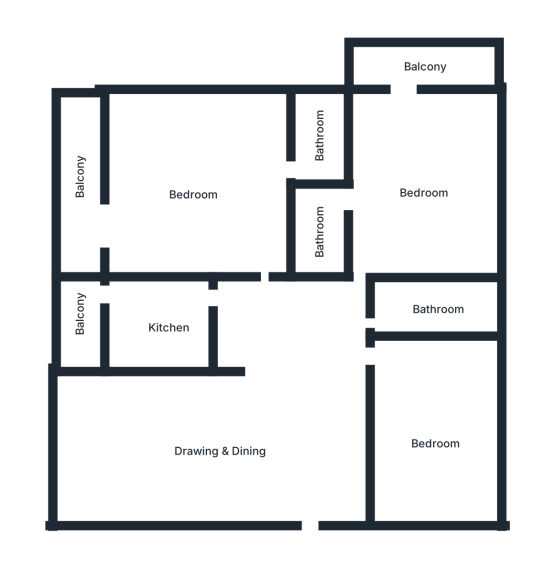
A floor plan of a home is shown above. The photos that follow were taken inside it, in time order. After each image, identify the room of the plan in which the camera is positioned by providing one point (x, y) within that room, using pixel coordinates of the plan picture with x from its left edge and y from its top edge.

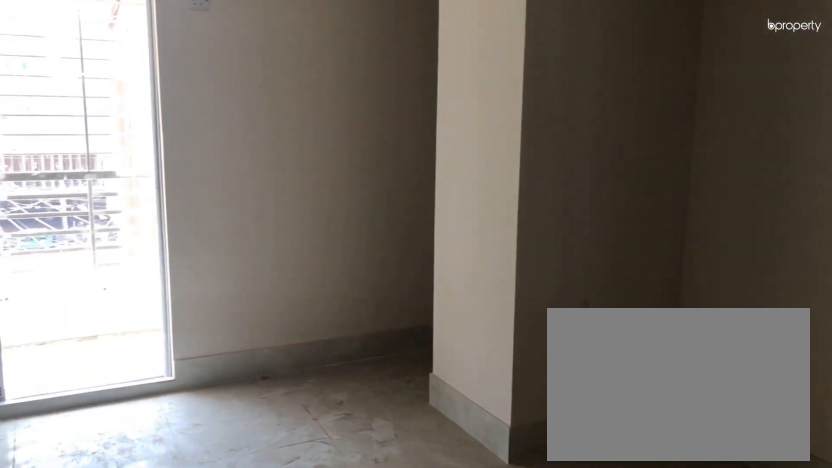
(193, 195)
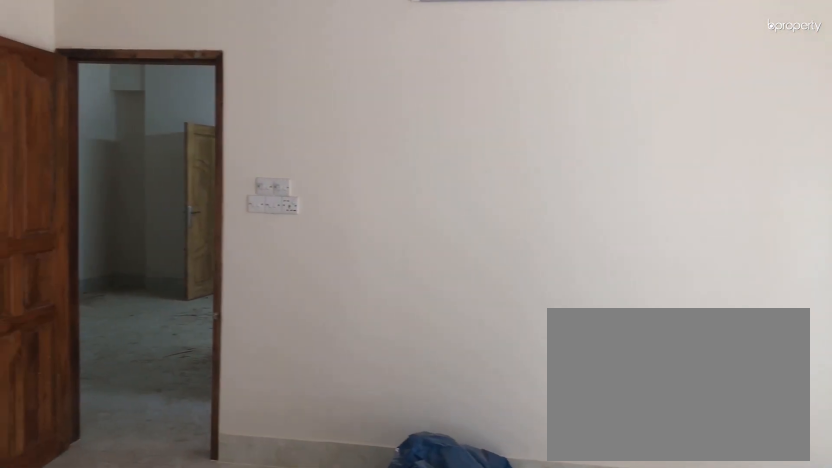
(193, 195)
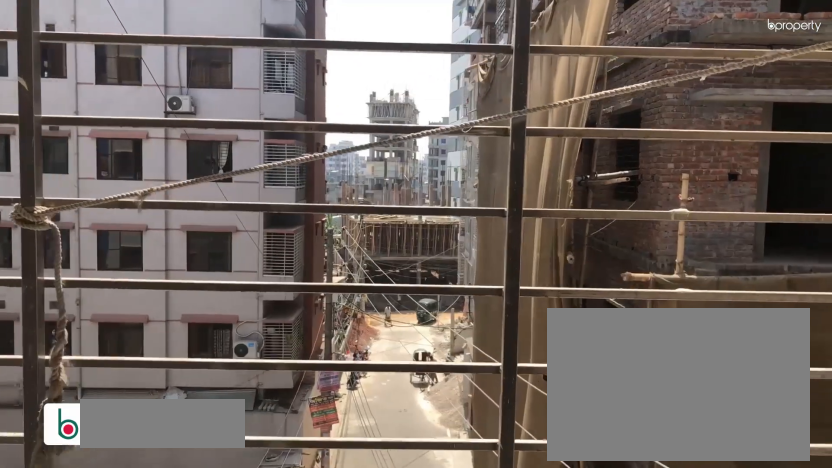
(82, 223)
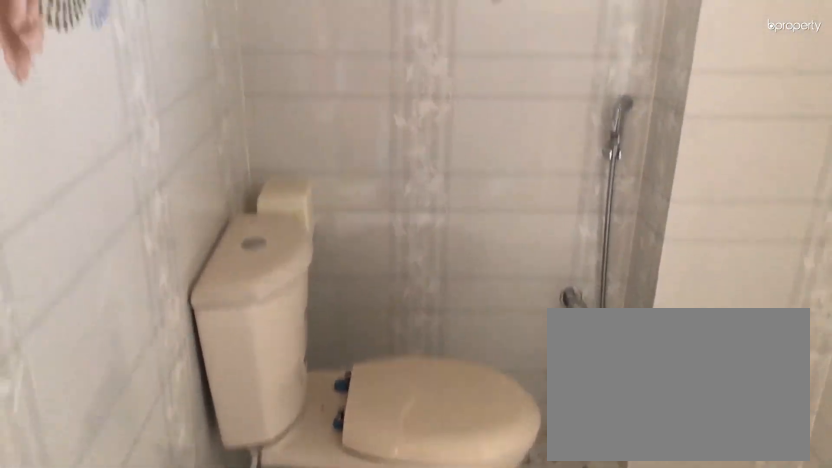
(318, 140)
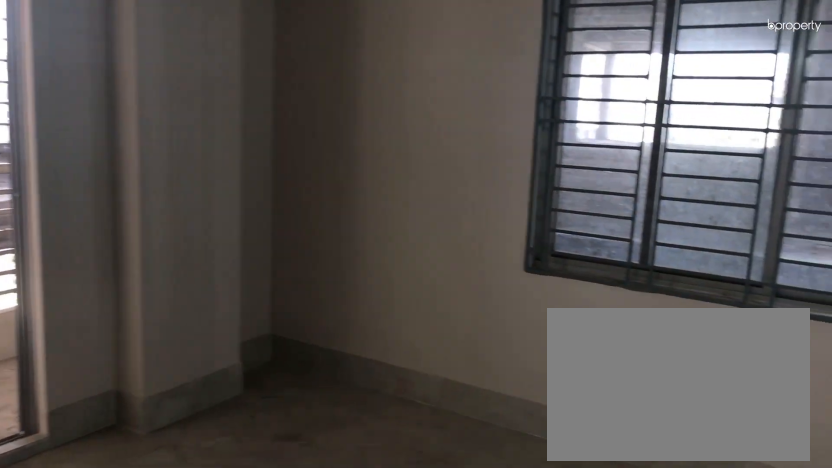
(423, 189)
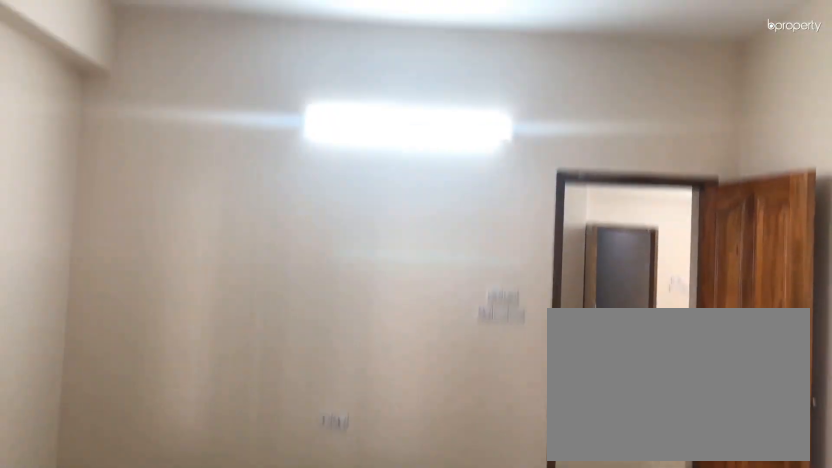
(423, 189)
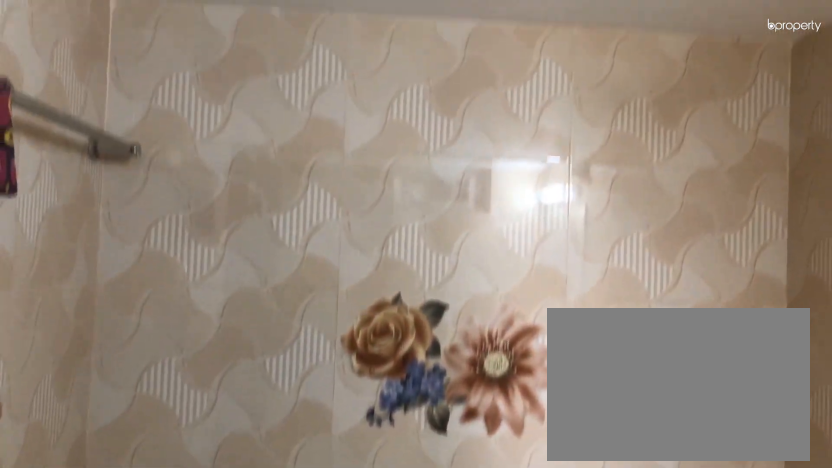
(318, 225)
